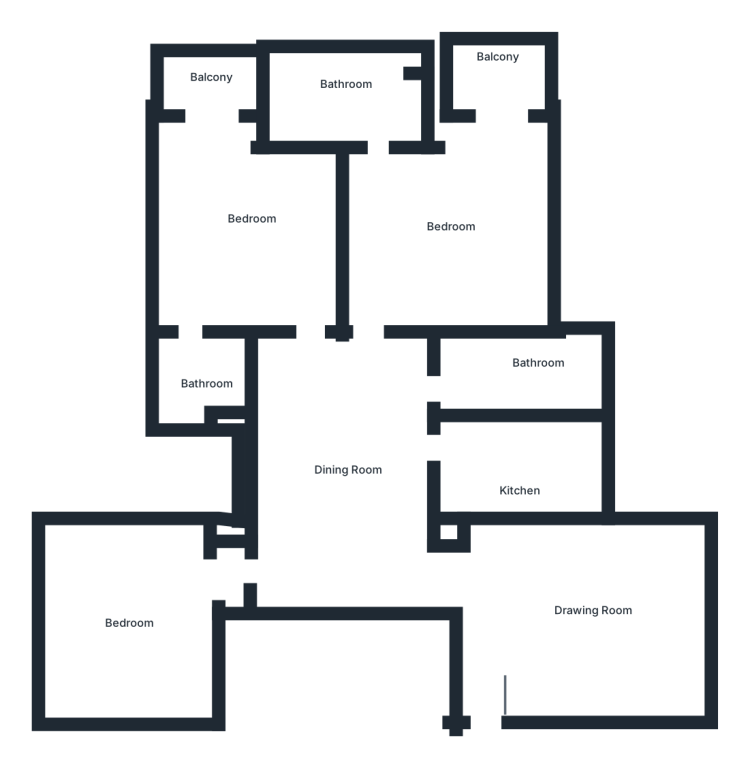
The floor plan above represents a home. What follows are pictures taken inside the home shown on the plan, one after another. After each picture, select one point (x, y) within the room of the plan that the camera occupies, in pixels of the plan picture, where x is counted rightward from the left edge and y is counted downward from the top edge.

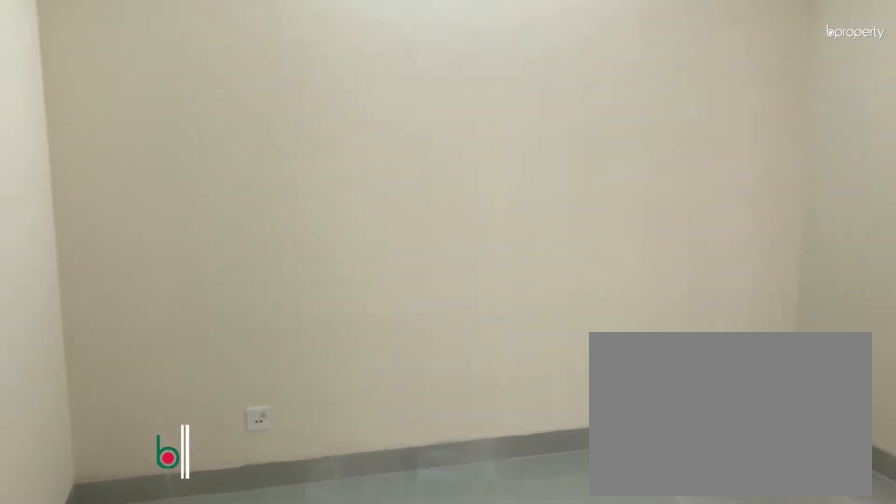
(127, 625)
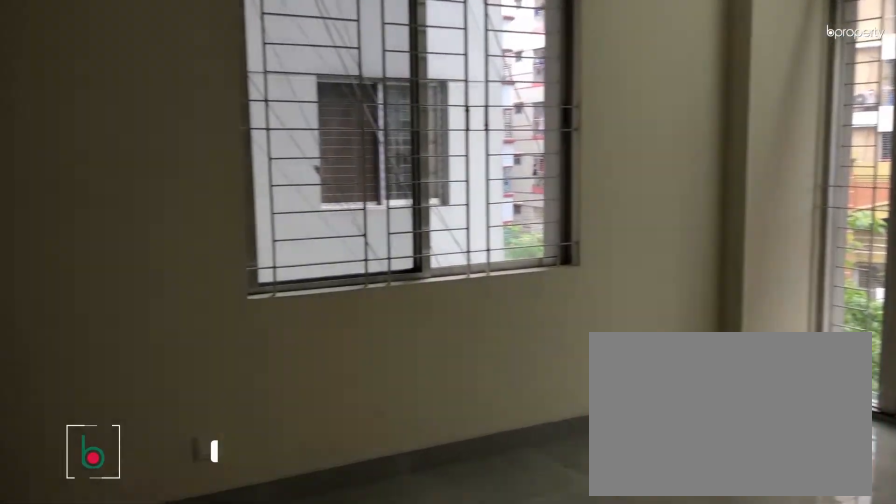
(252, 229)
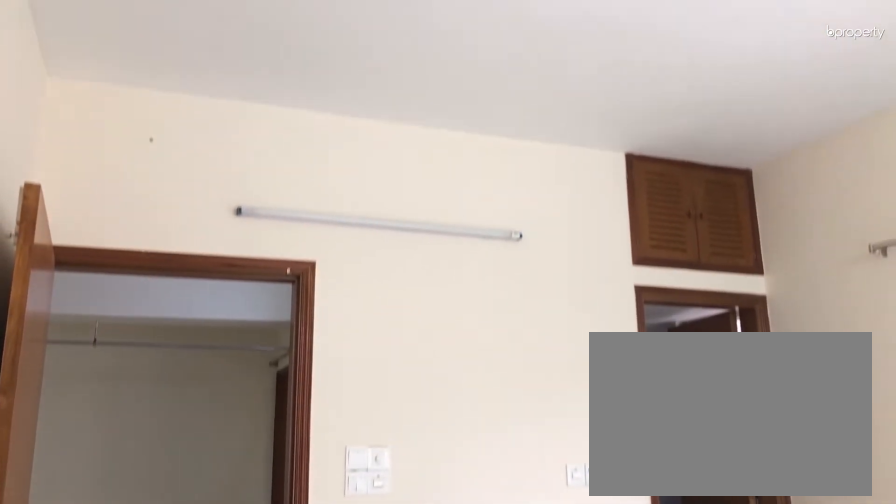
(251, 227)
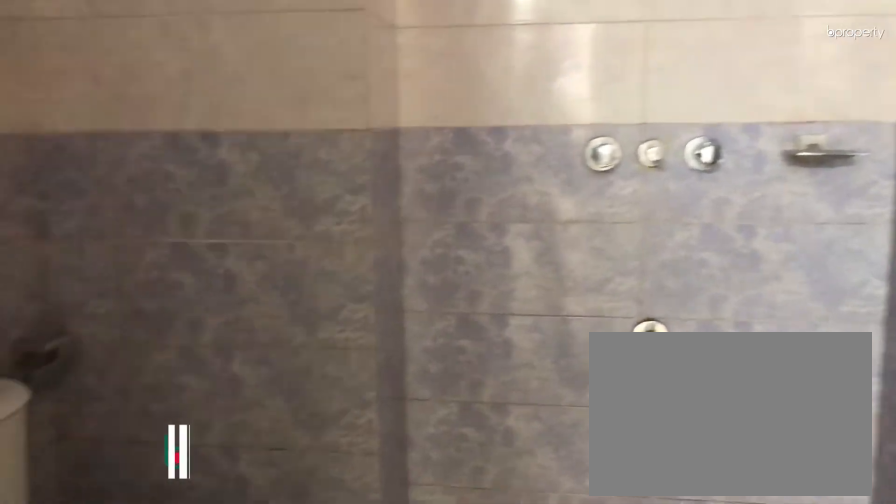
(202, 373)
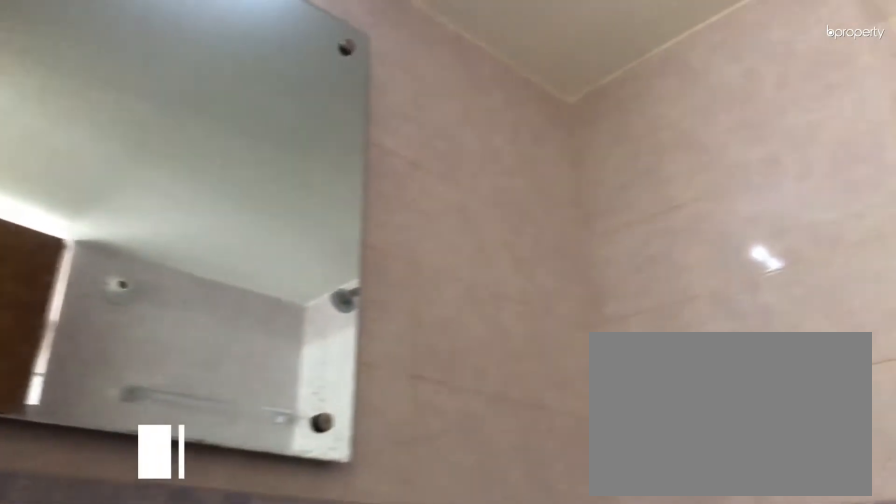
(202, 373)
